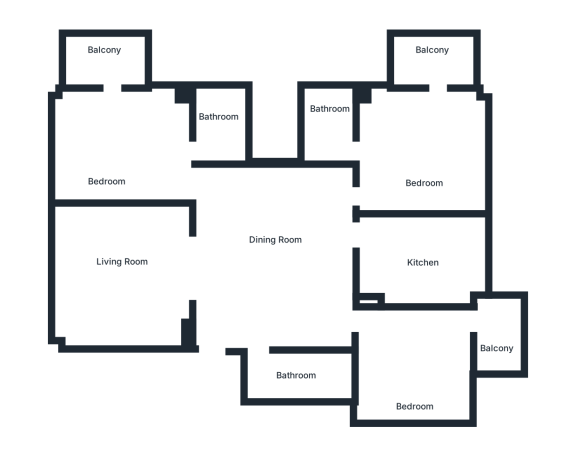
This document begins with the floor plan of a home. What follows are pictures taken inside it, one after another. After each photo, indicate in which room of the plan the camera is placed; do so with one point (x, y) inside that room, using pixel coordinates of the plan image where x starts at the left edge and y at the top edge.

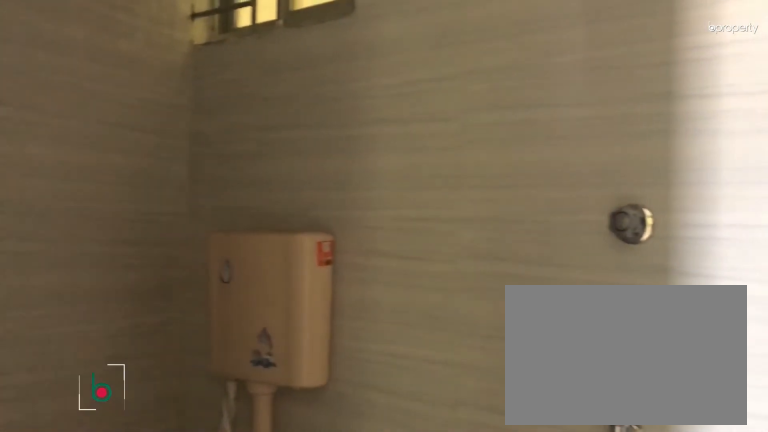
(291, 375)
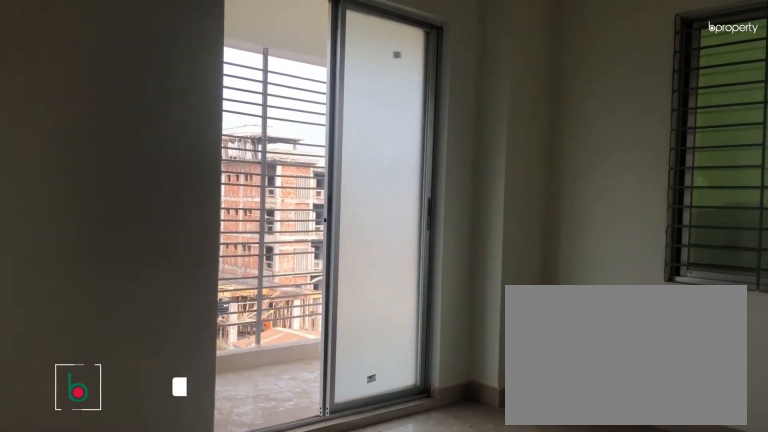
(424, 158)
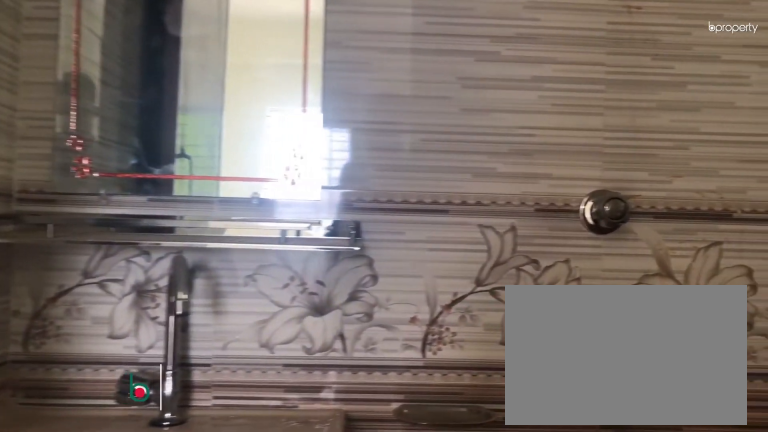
(325, 125)
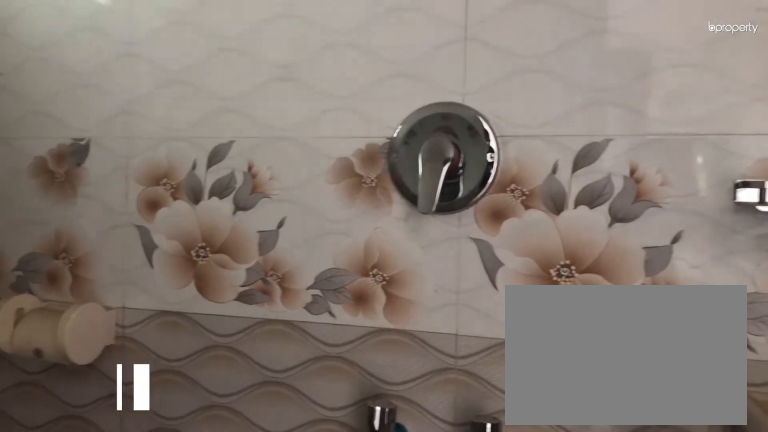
(215, 125)
